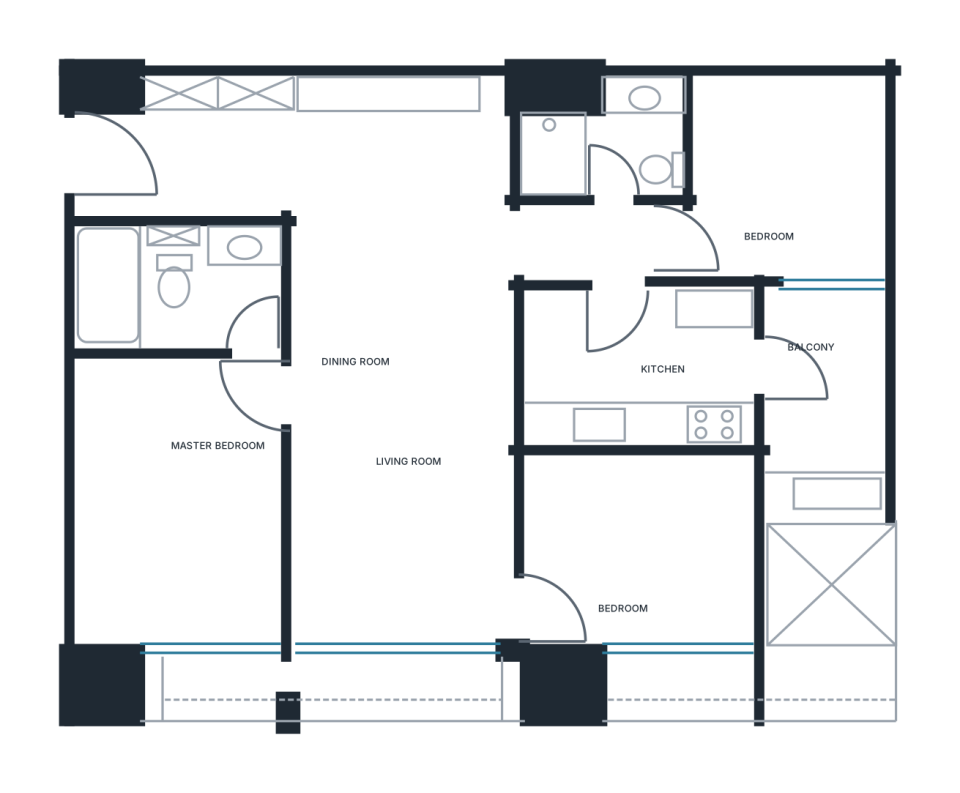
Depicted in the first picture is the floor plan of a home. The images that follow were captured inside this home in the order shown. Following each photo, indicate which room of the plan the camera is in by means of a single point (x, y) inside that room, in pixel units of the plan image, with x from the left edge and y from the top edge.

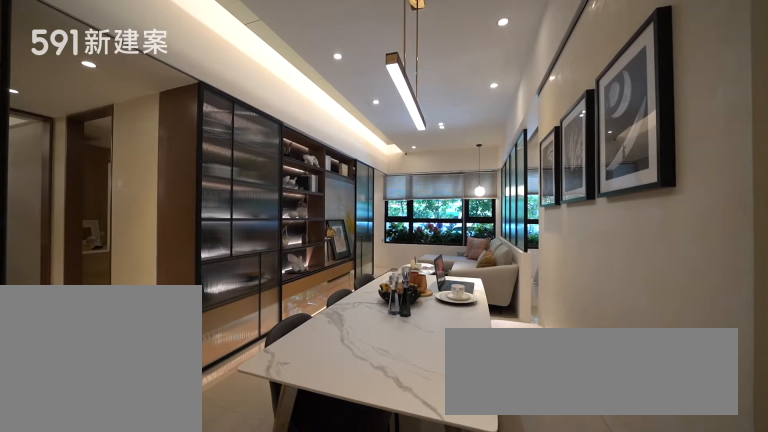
(402, 436)
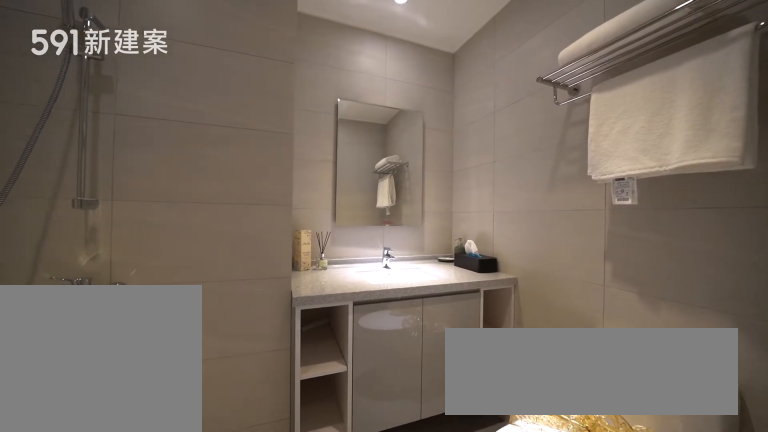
(606, 133)
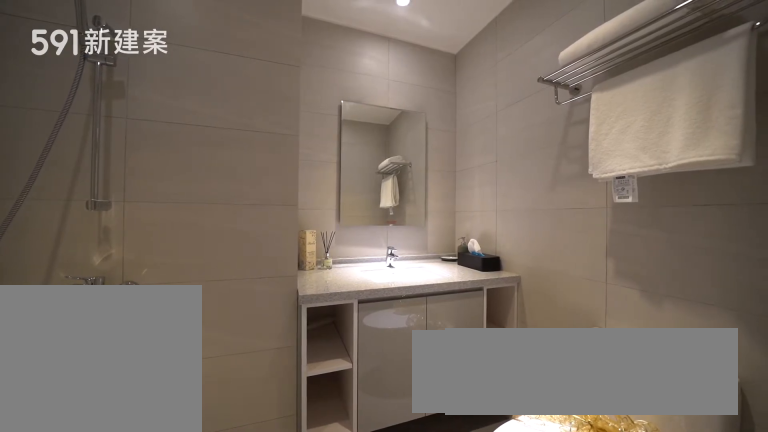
(606, 133)
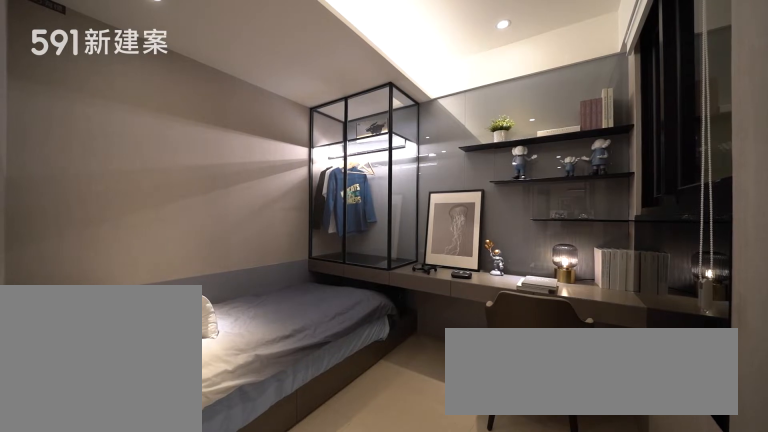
(782, 180)
